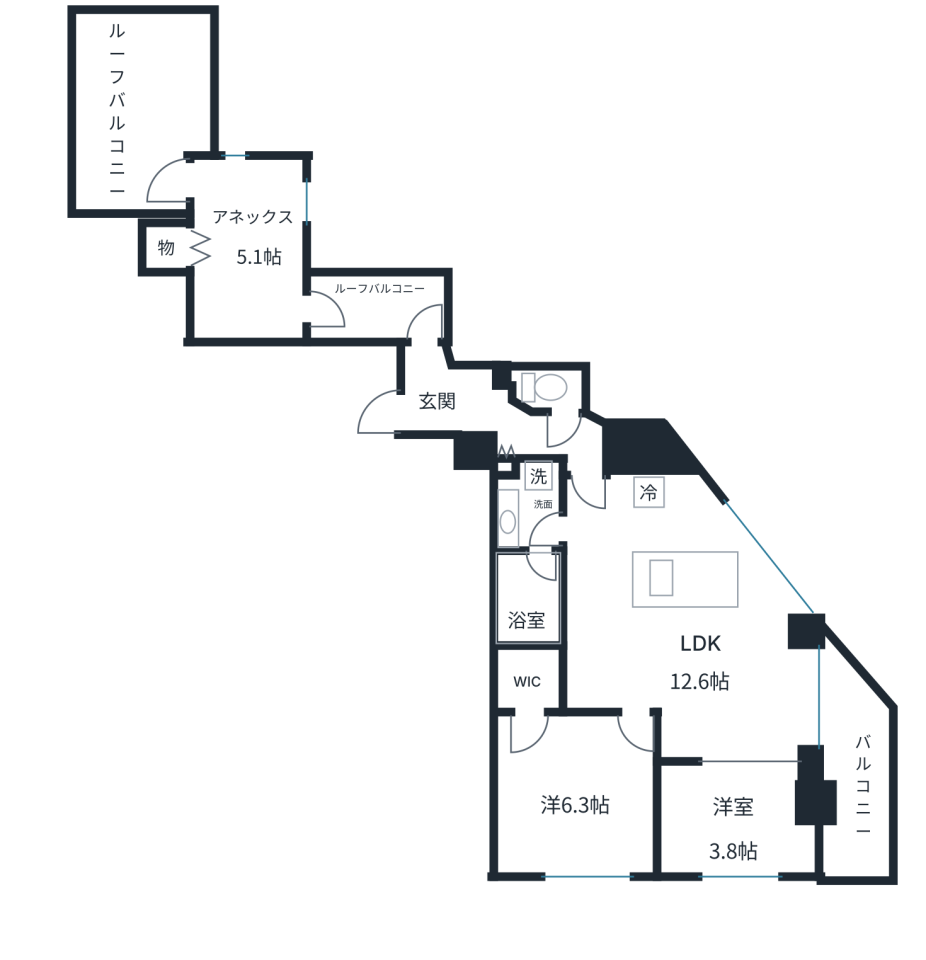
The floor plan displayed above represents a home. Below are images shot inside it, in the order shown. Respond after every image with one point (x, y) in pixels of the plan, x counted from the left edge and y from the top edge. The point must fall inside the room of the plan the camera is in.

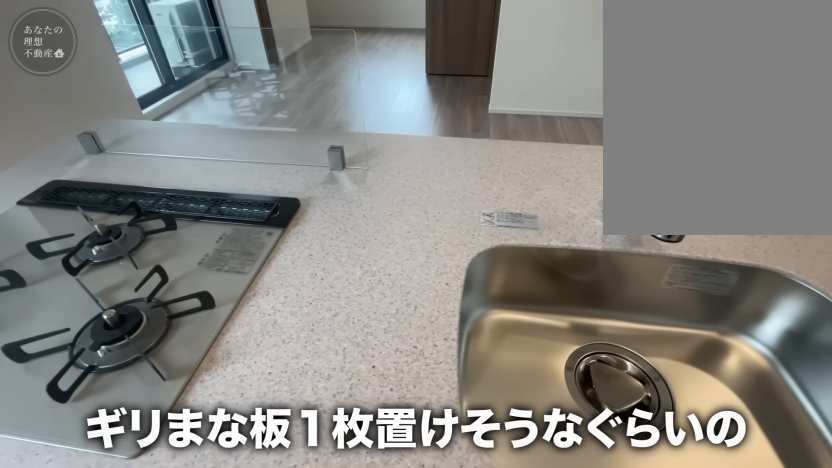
(678, 508)
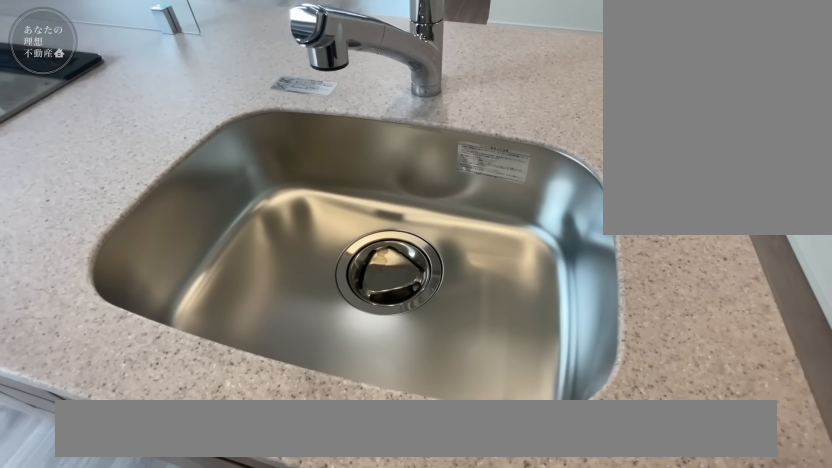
(678, 508)
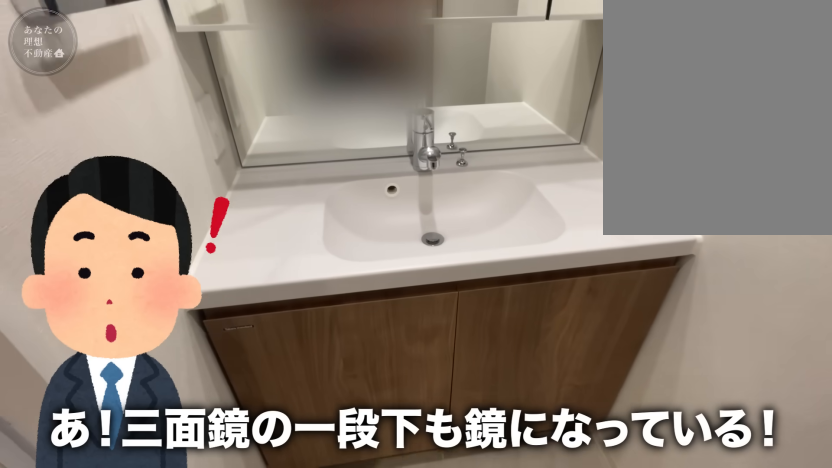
(537, 514)
